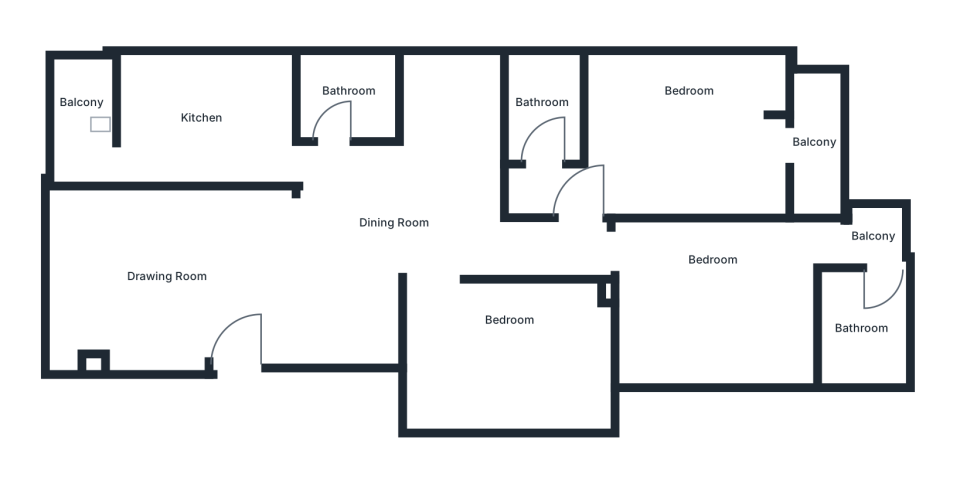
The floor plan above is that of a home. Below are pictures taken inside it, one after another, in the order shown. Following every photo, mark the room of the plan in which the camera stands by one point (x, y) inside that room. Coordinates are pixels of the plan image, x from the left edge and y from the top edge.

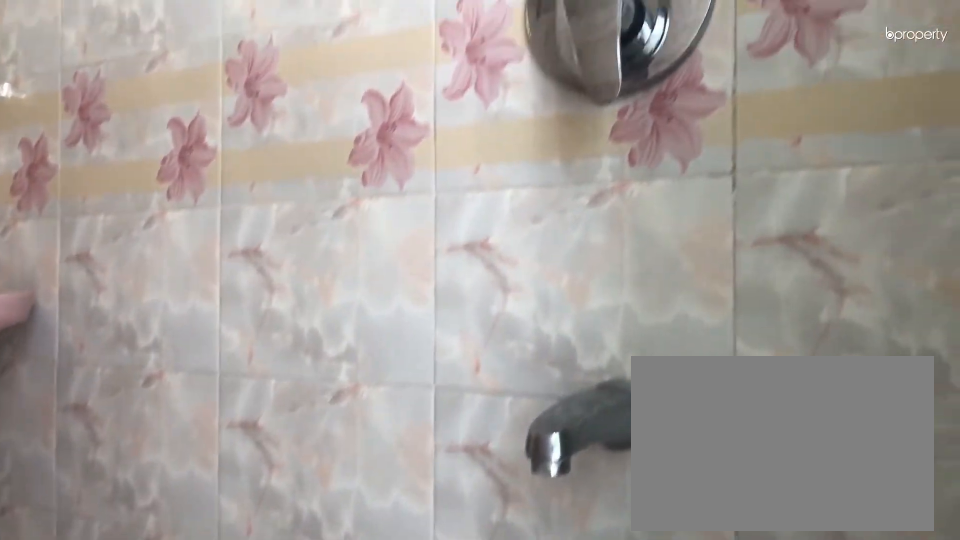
(860, 330)
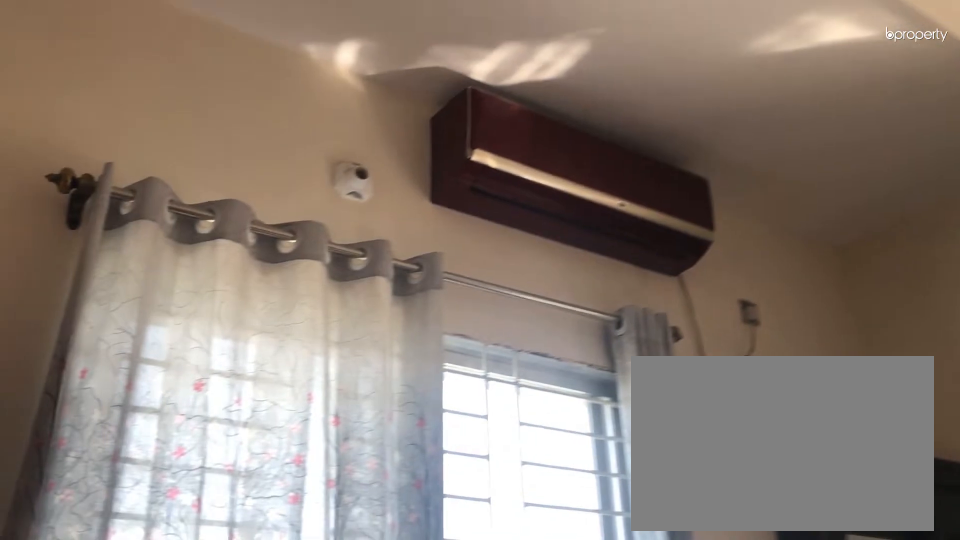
(688, 147)
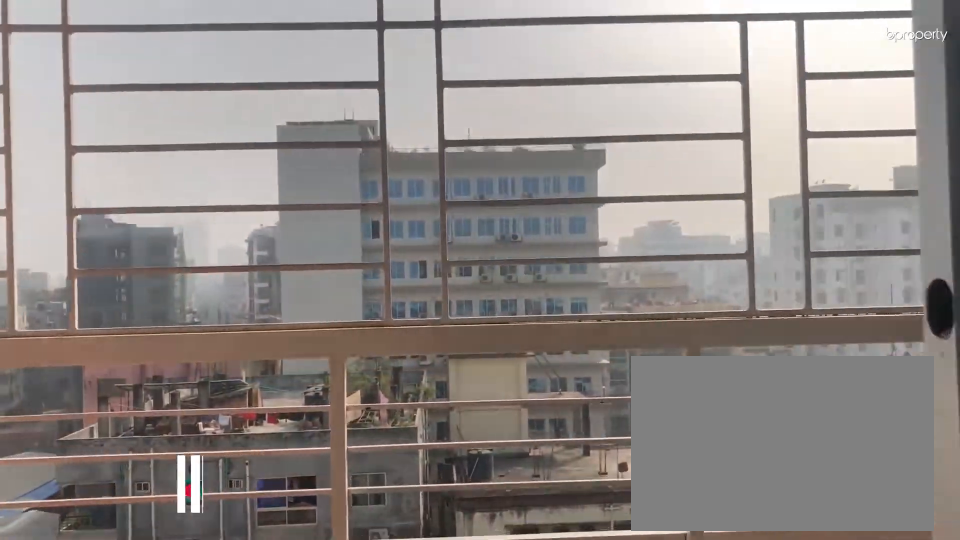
(814, 143)
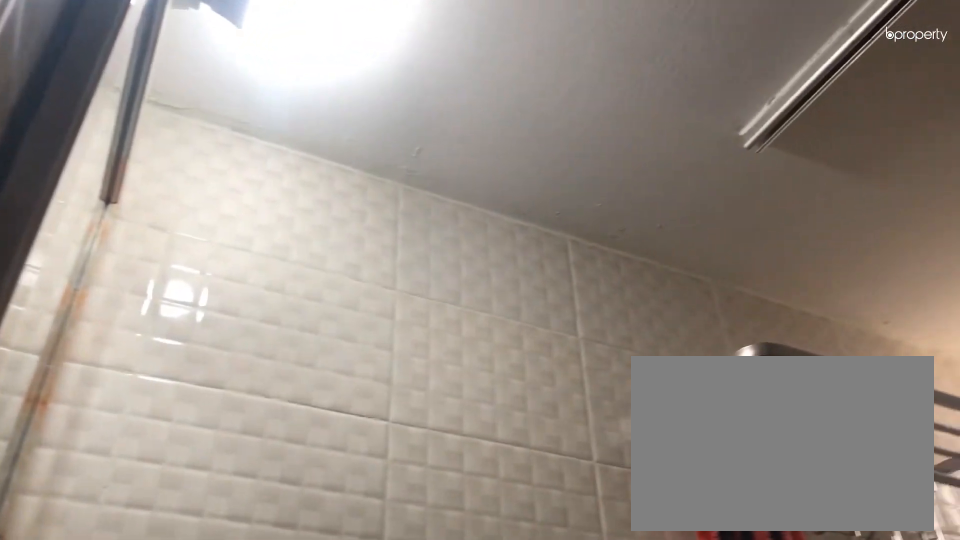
(540, 105)
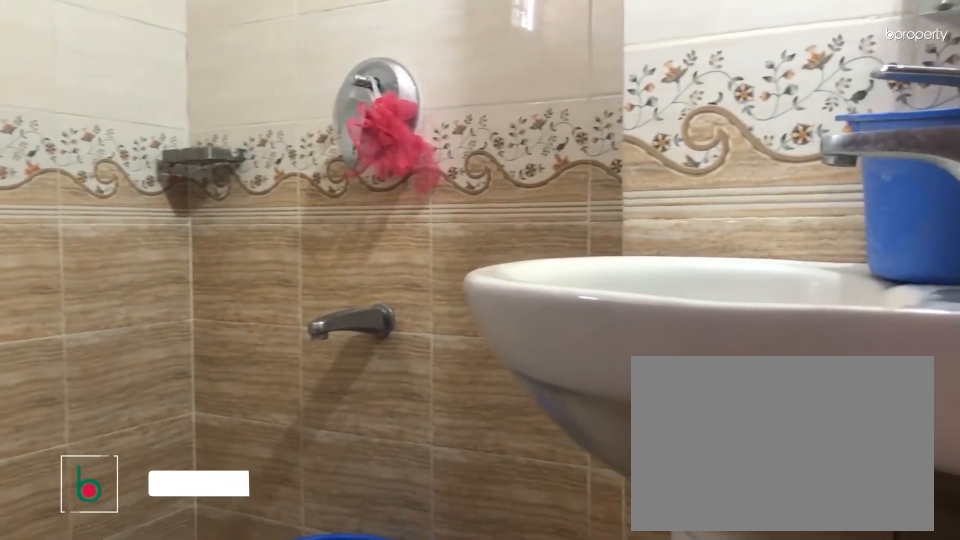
(350, 94)
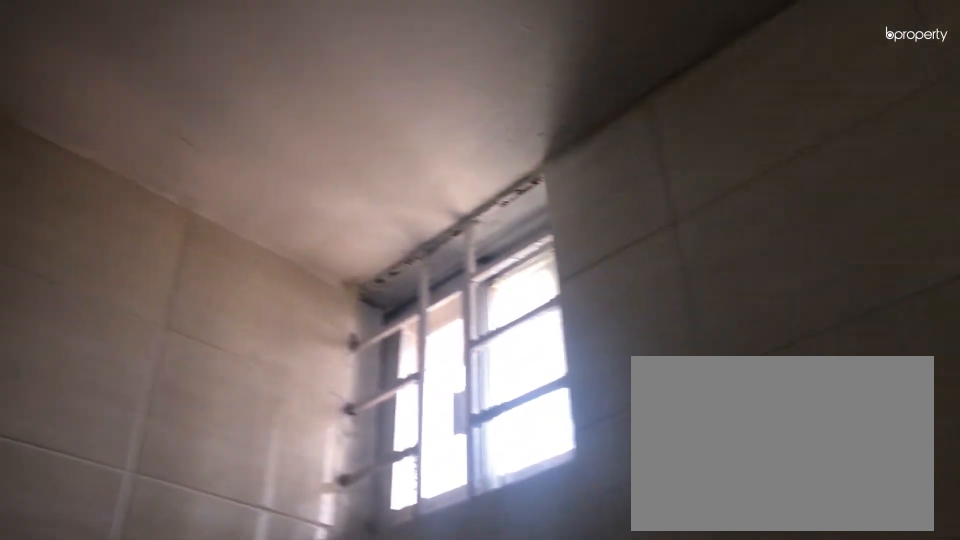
(350, 94)
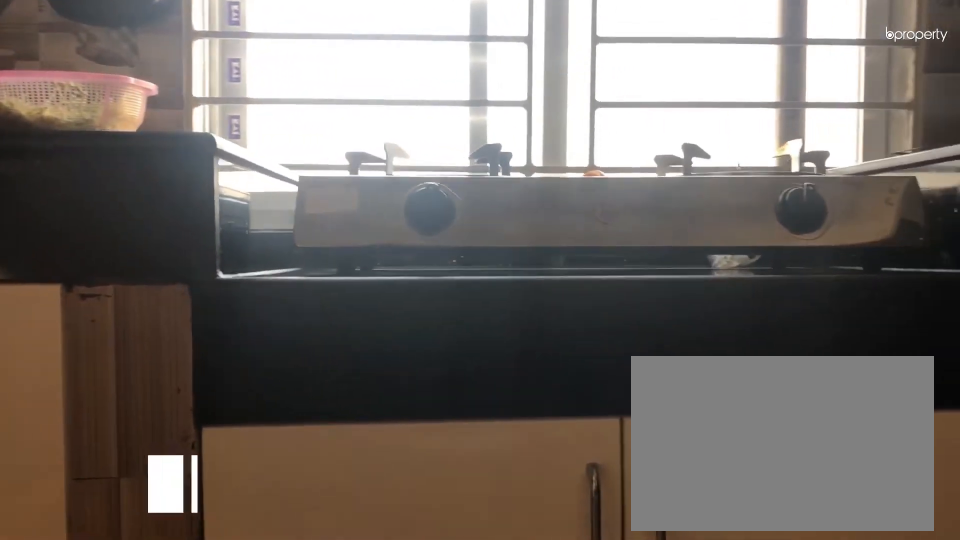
(202, 119)
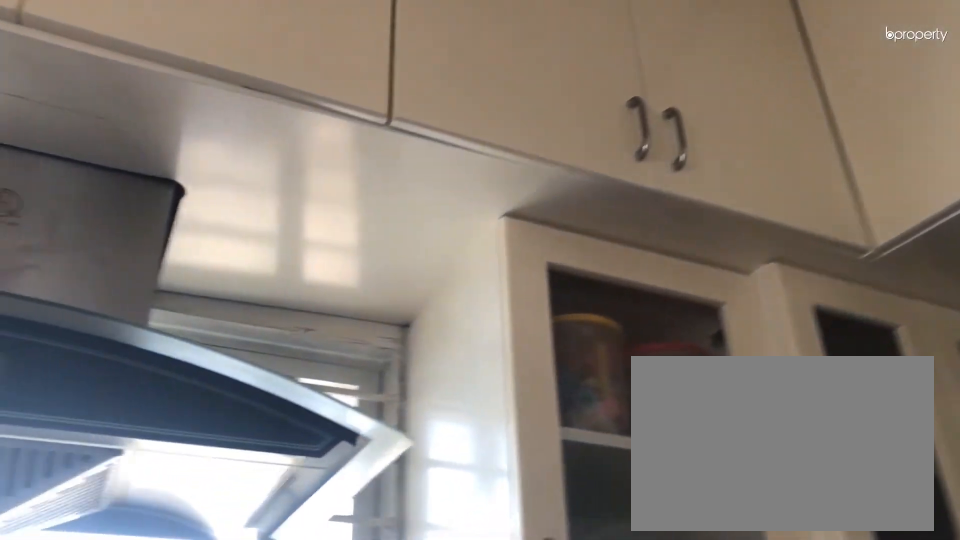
(203, 119)
